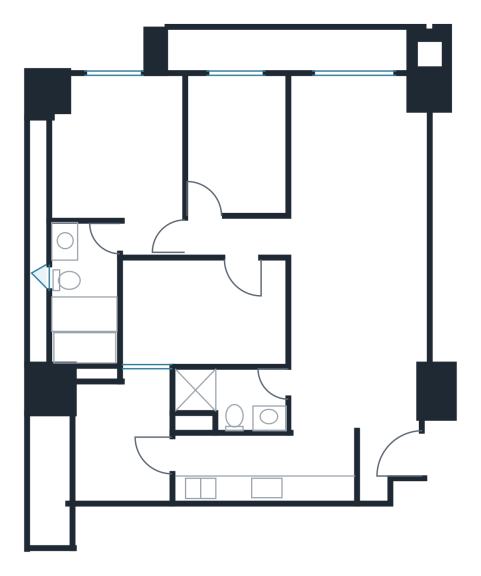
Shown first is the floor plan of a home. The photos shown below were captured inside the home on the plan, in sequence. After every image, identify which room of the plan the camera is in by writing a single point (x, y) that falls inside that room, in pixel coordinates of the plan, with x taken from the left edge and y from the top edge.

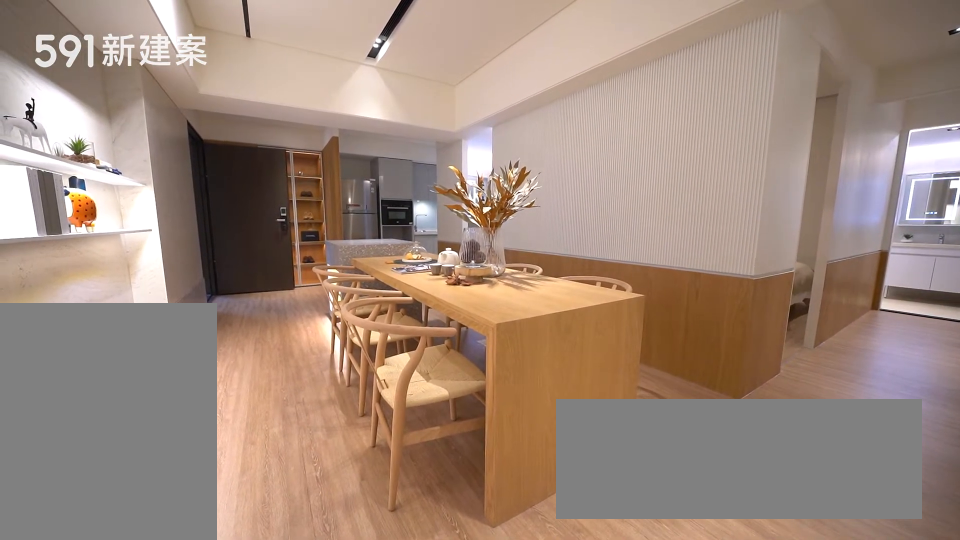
(358, 328)
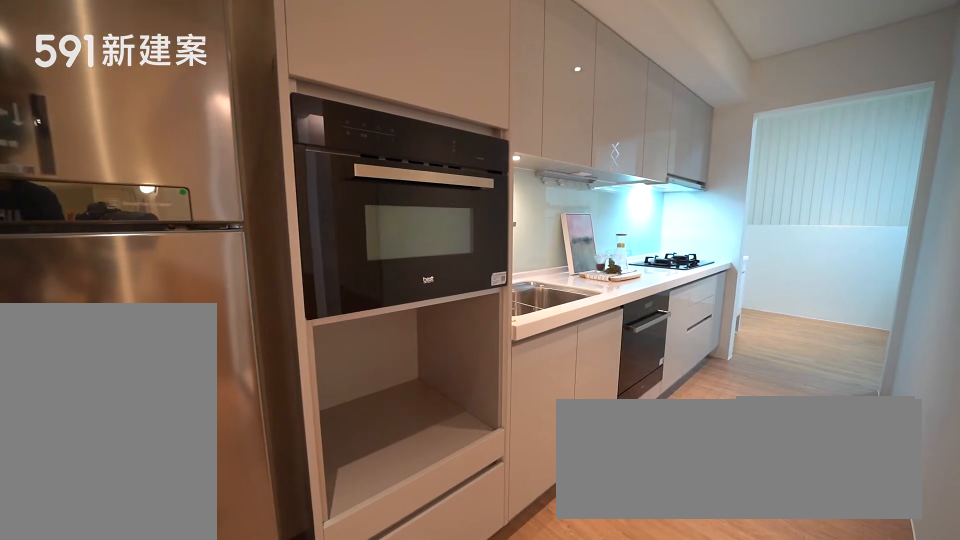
(265, 467)
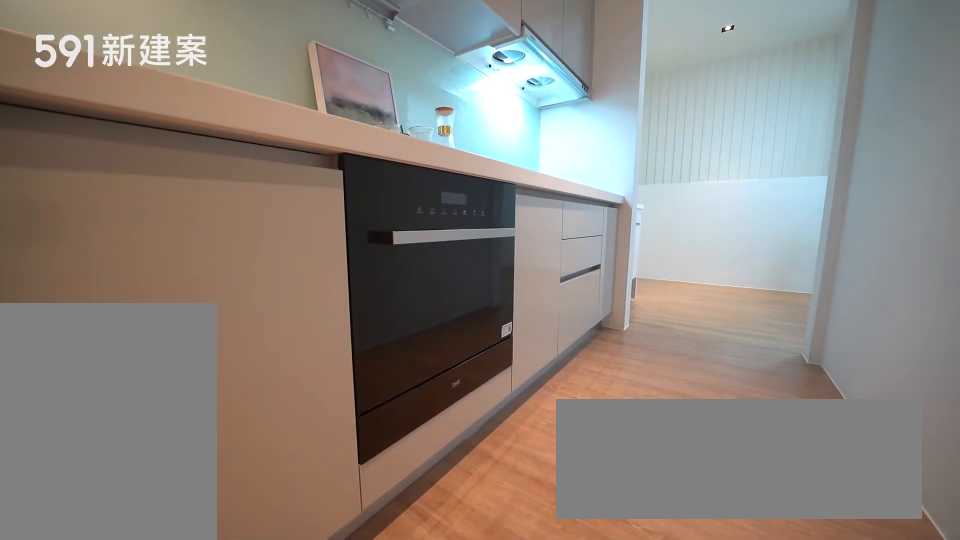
(265, 467)
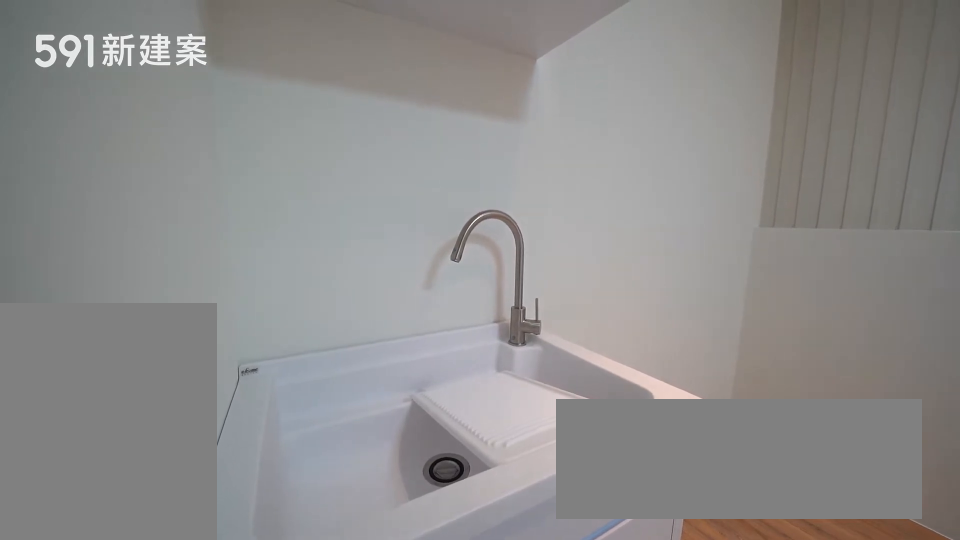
(122, 434)
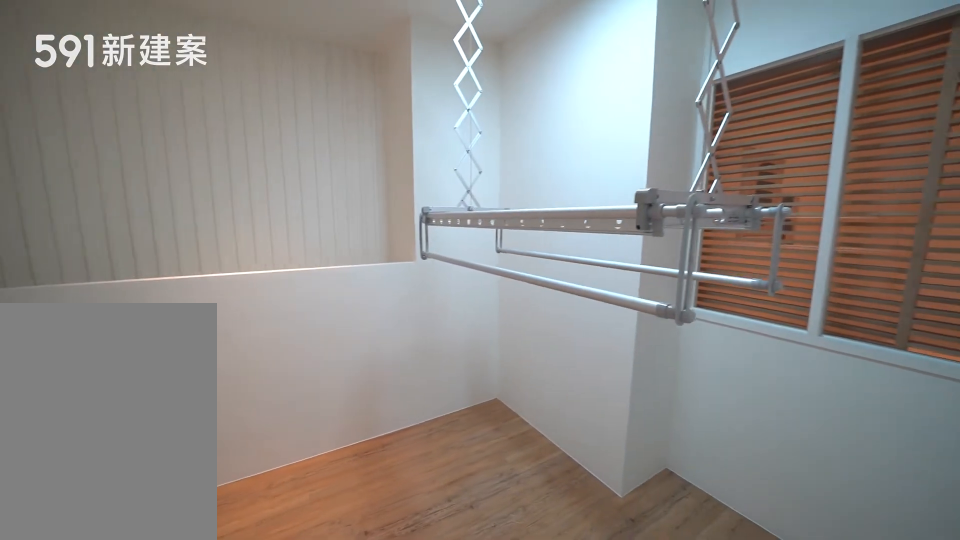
(122, 434)
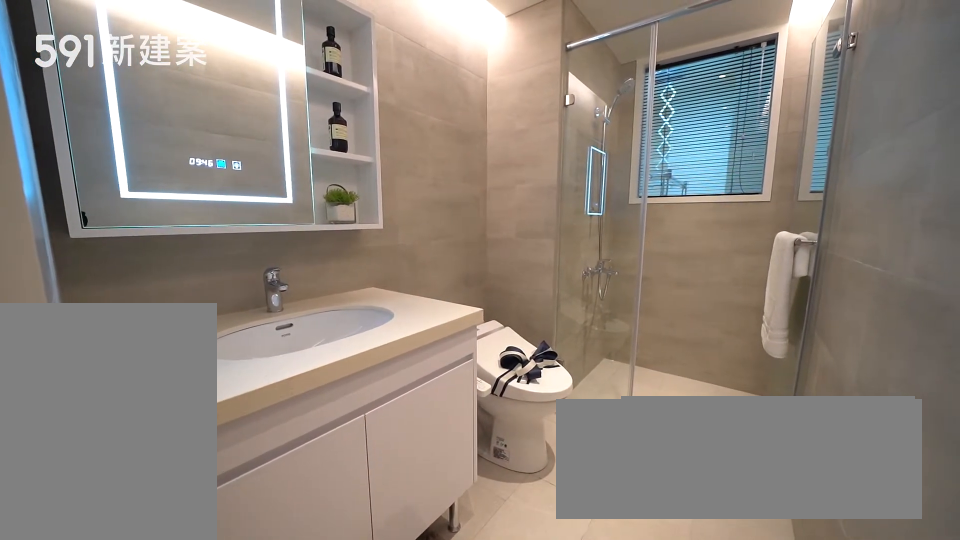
(232, 396)
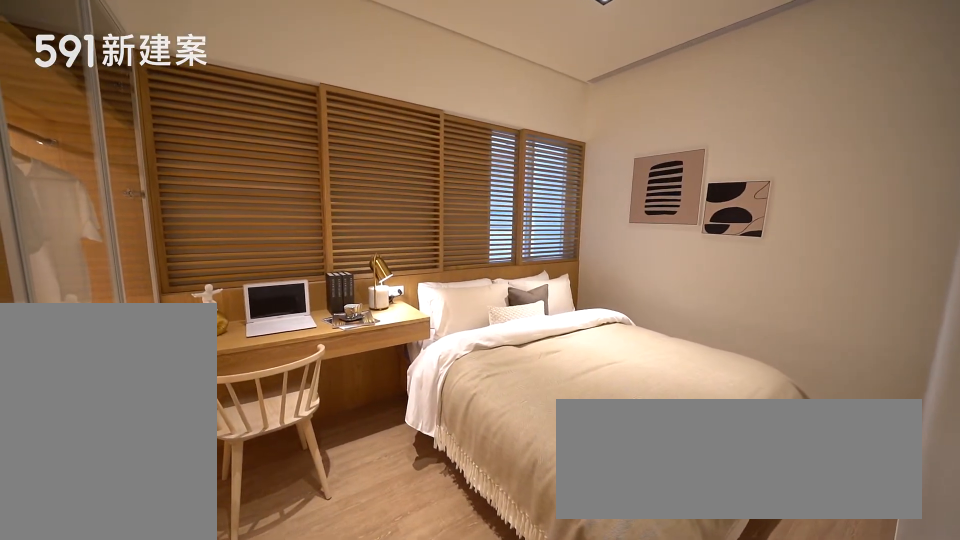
(204, 313)
